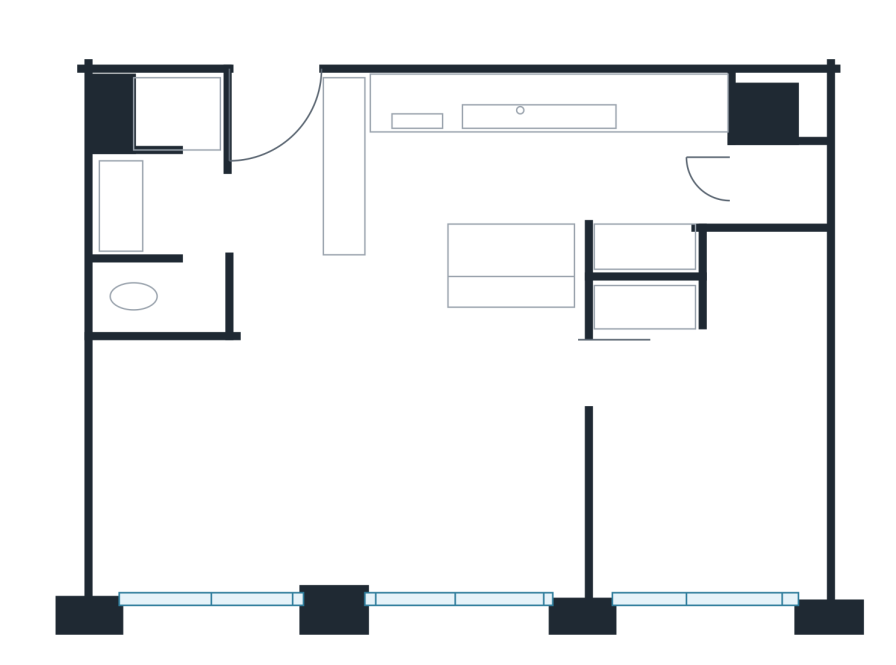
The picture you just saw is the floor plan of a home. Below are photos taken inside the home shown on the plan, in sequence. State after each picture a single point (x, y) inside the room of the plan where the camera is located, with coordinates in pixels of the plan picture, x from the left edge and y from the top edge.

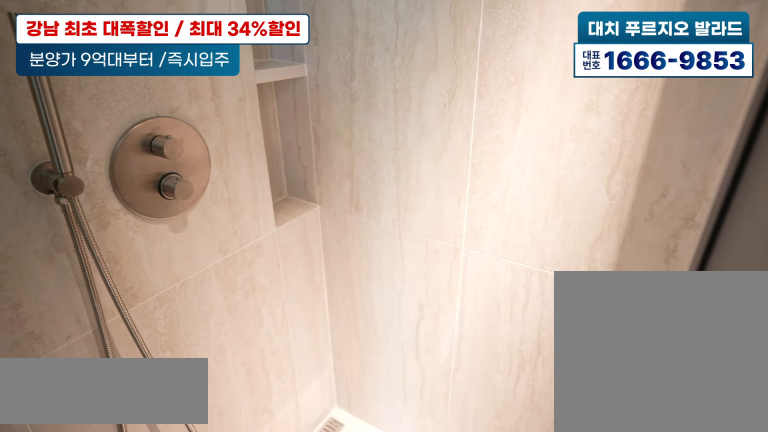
(178, 188)
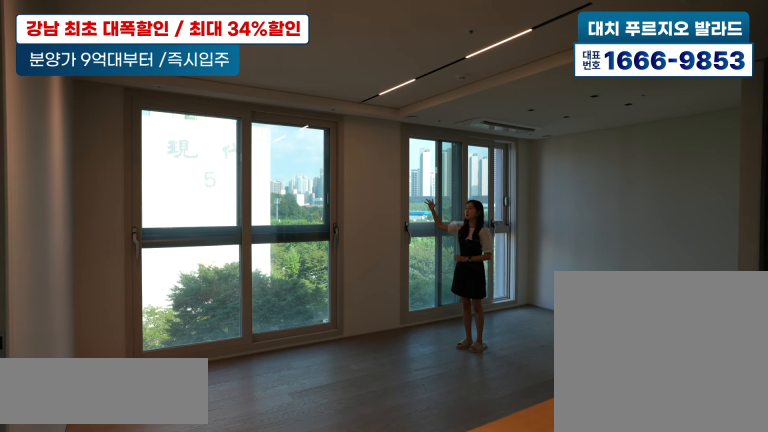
(302, 430)
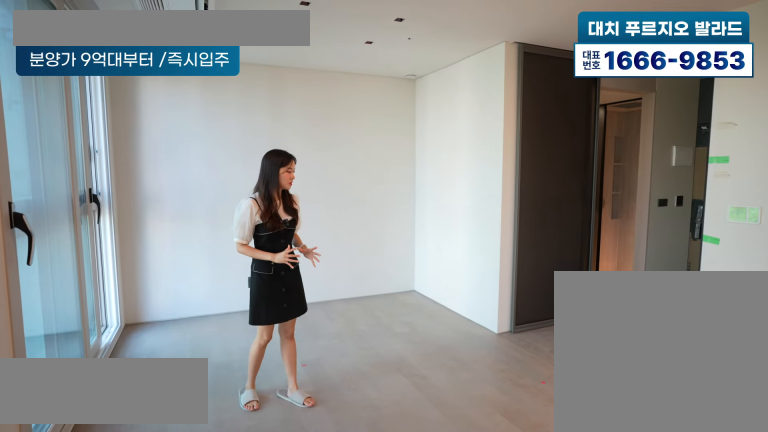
(303, 431)
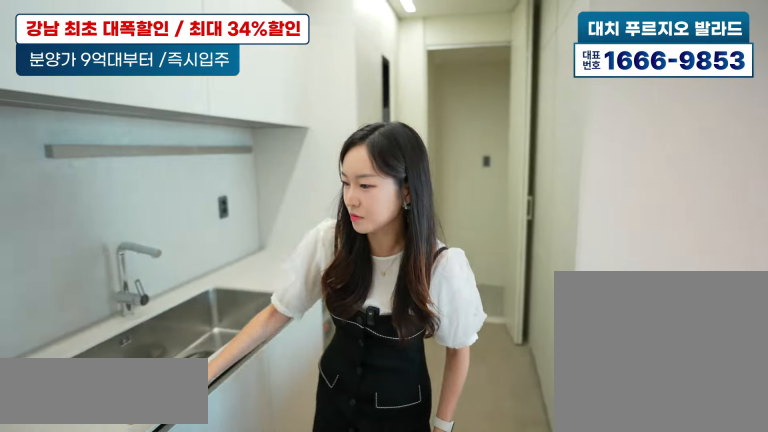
(569, 164)
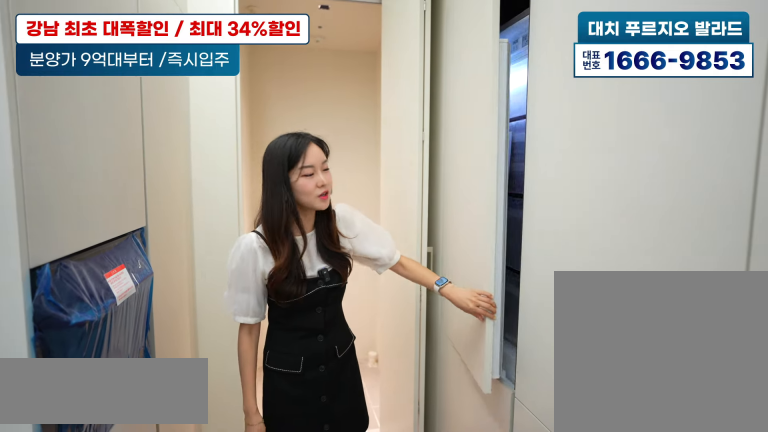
(569, 164)
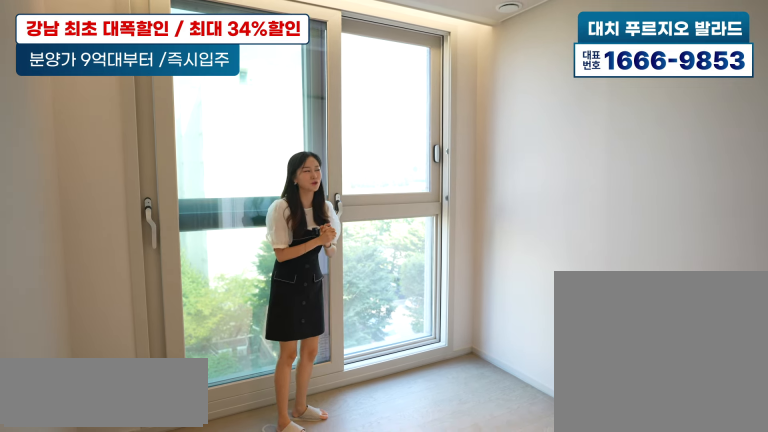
(700, 452)
